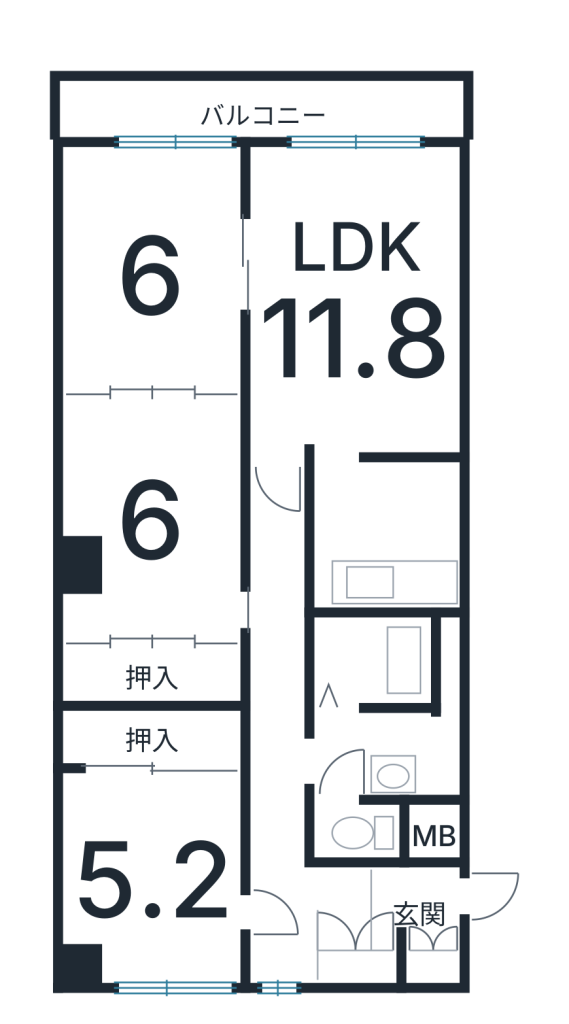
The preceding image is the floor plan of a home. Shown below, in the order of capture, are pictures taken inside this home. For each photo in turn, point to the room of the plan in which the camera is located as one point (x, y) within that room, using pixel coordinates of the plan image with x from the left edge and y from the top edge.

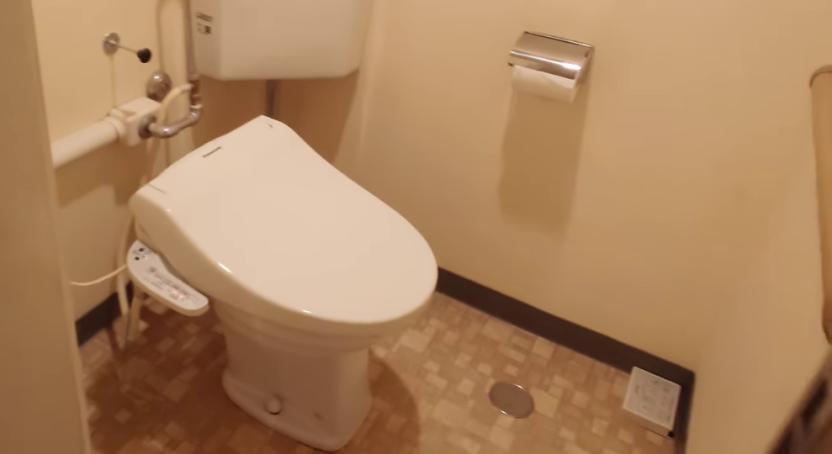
(346, 841)
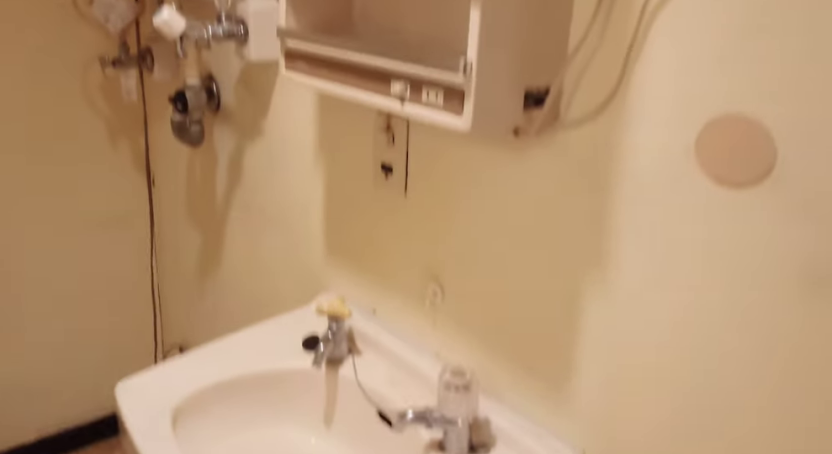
(376, 759)
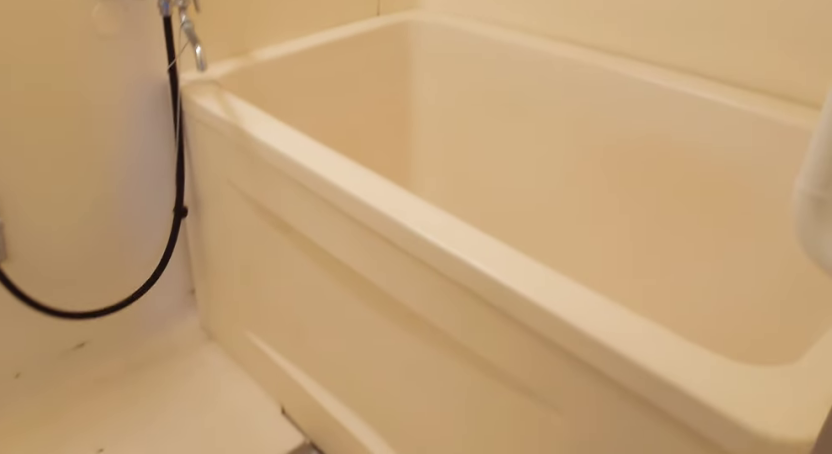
(368, 662)
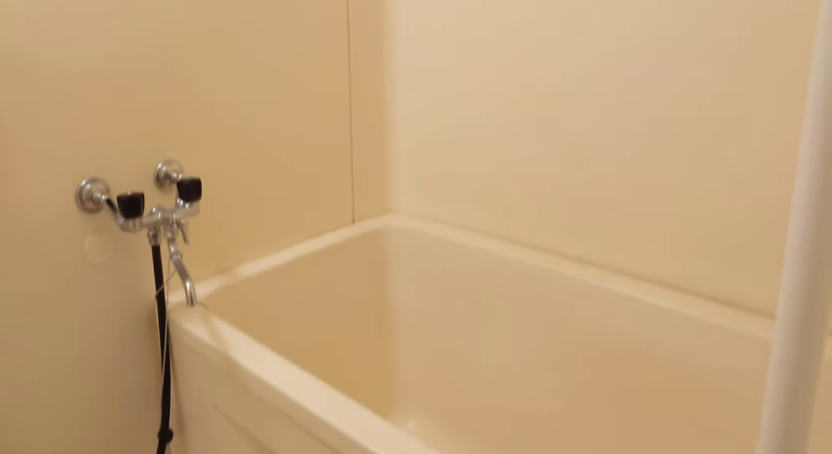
(368, 662)
